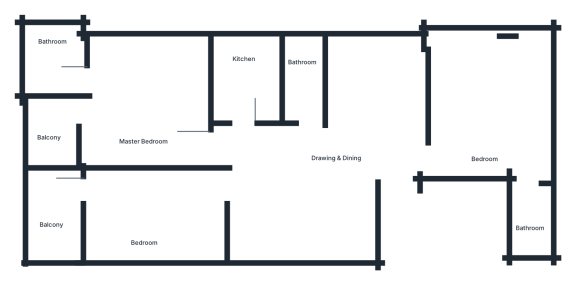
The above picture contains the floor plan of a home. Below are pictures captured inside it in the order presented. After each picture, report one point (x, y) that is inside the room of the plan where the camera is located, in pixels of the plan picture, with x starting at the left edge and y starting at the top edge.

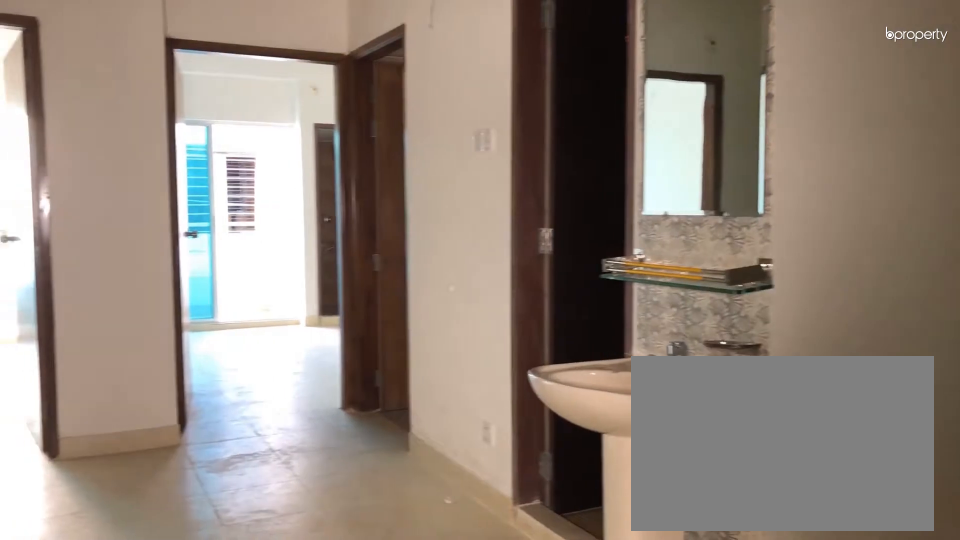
(337, 165)
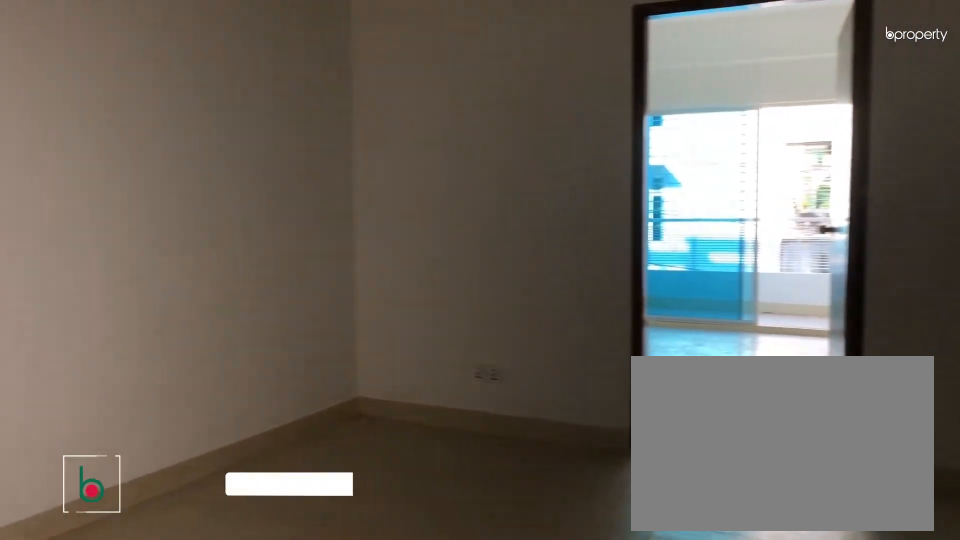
(337, 165)
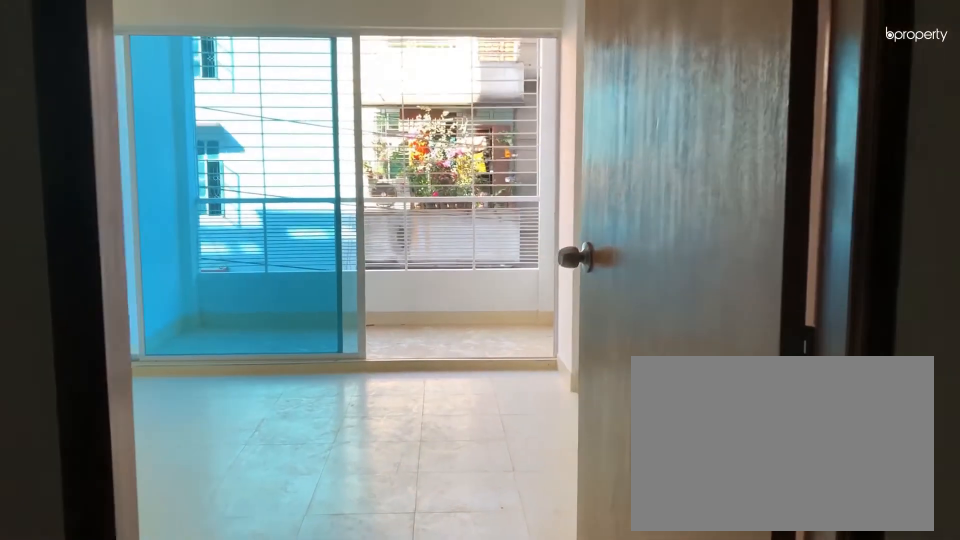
(232, 181)
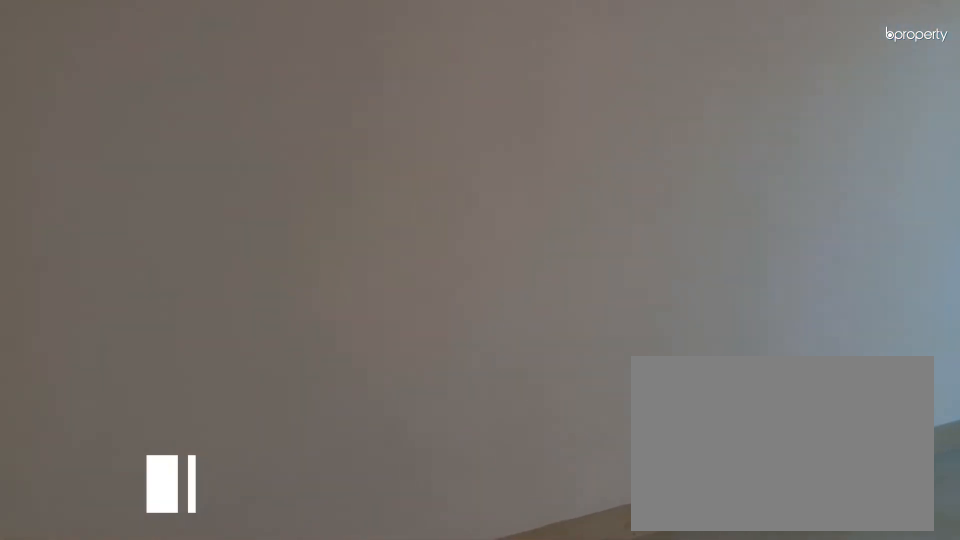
(144, 215)
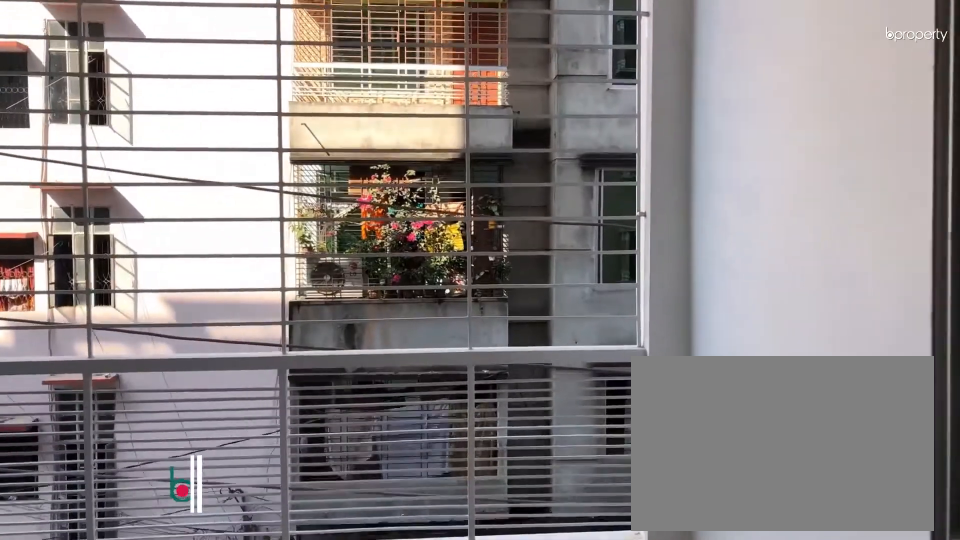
(48, 206)
